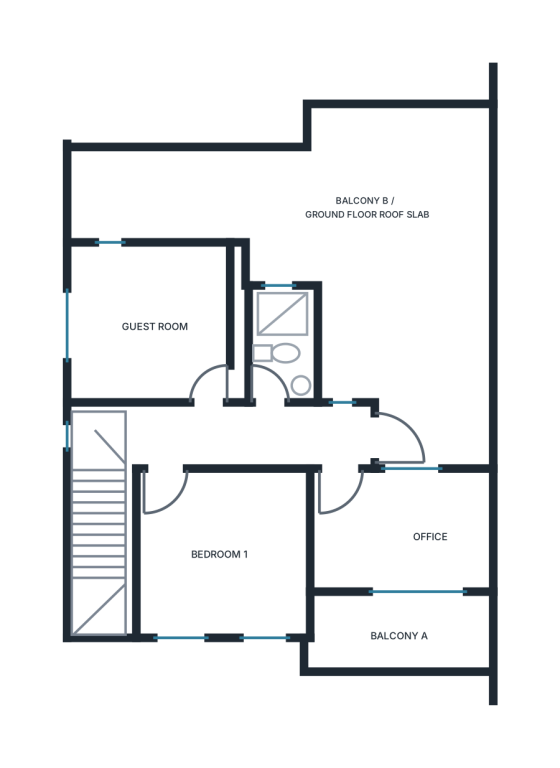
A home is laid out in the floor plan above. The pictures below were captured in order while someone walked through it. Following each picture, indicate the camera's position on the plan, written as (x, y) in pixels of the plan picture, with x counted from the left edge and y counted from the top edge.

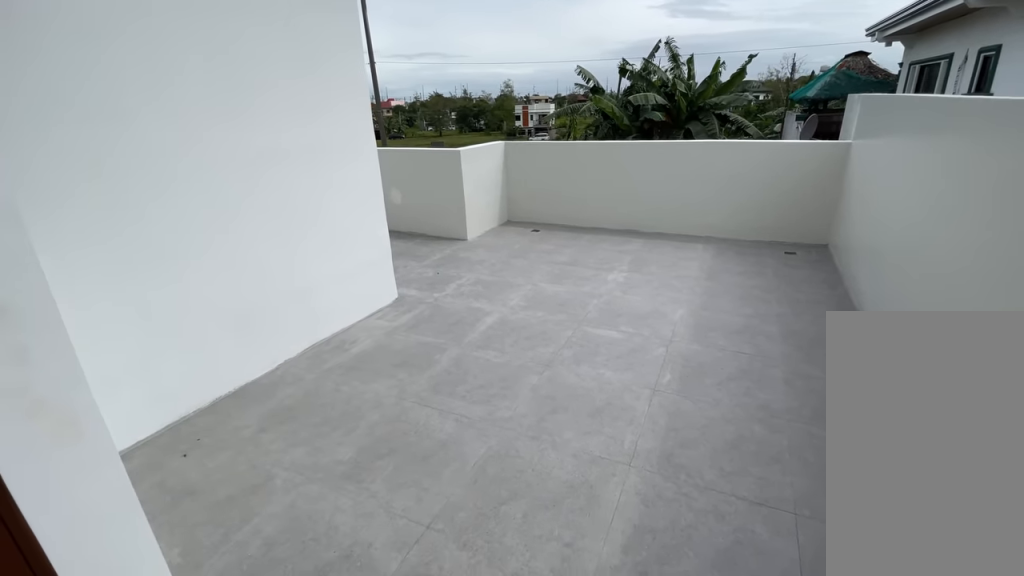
(448, 392)
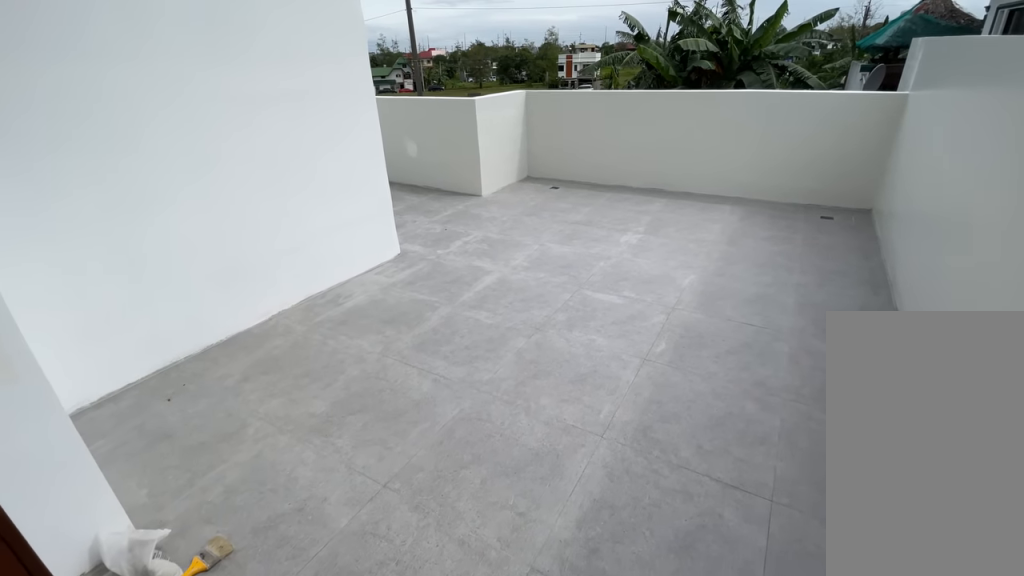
(447, 392)
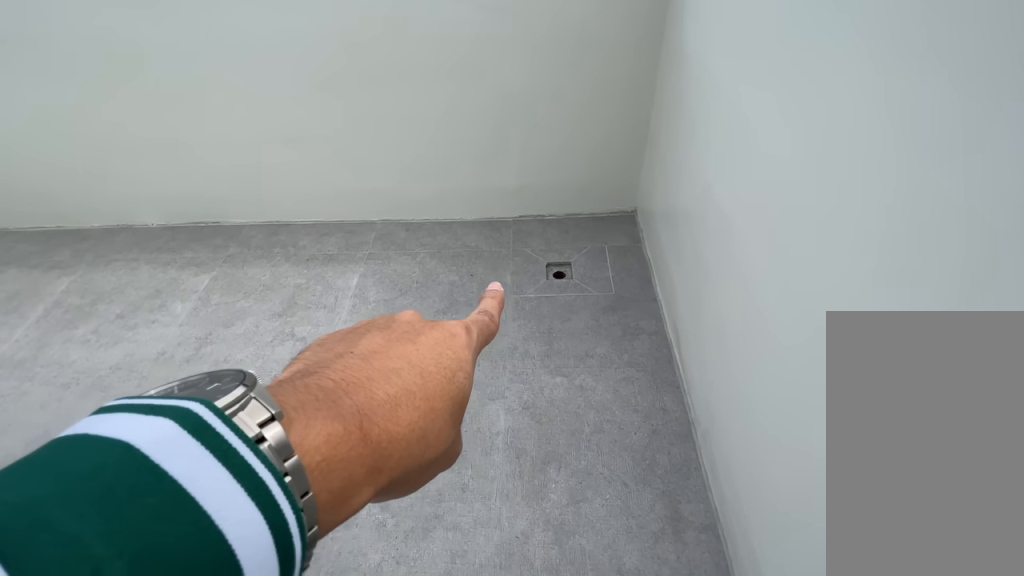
(395, 242)
